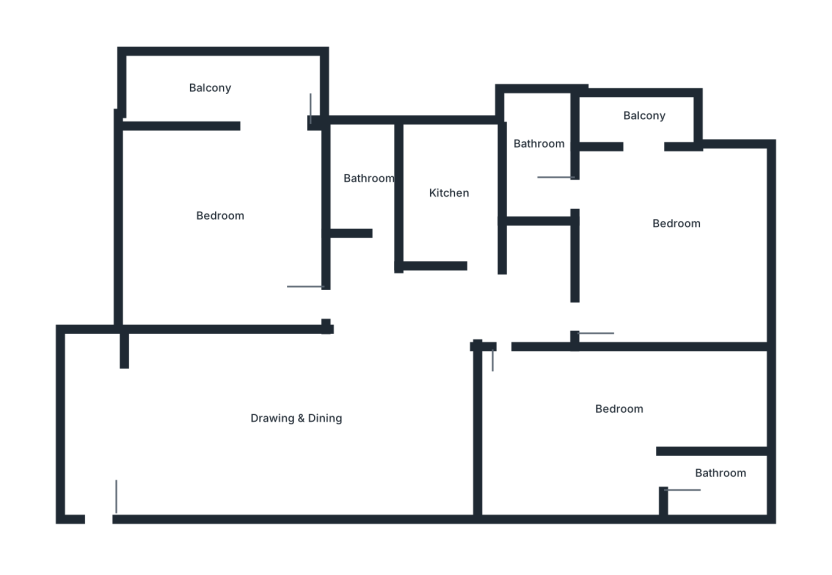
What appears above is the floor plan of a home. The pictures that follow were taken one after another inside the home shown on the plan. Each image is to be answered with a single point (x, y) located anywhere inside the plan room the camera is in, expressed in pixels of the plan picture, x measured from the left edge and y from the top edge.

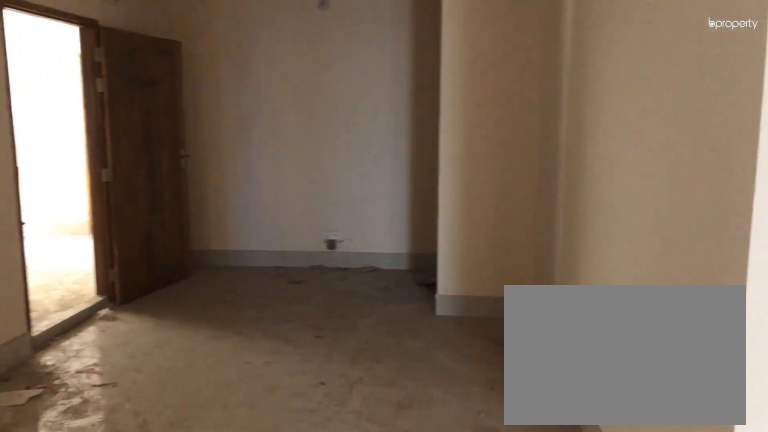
(268, 413)
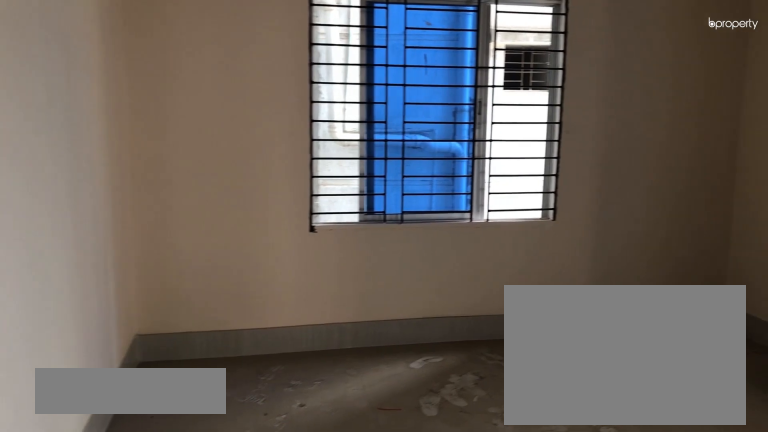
(225, 223)
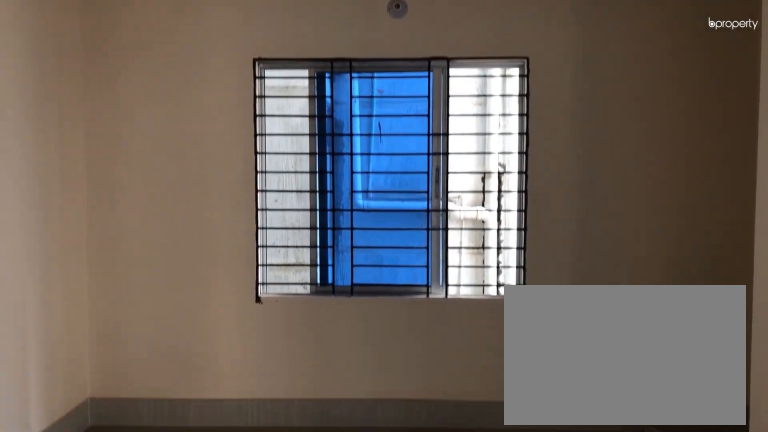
(225, 223)
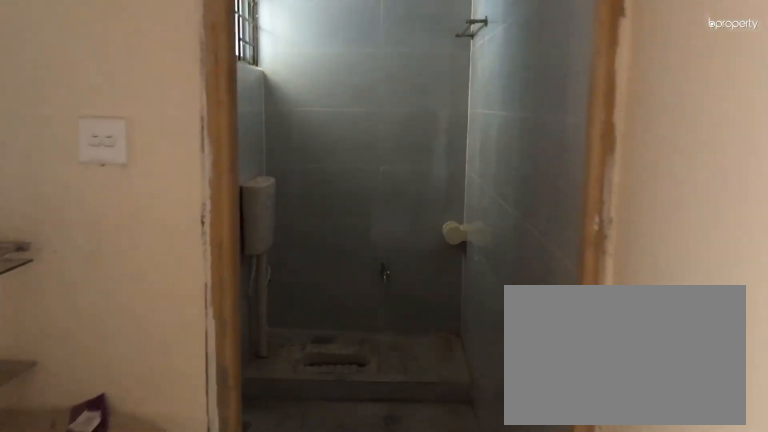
(371, 228)
